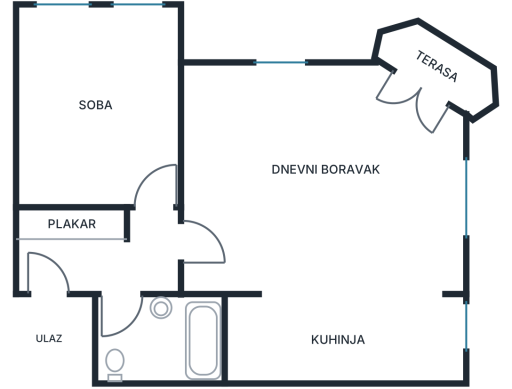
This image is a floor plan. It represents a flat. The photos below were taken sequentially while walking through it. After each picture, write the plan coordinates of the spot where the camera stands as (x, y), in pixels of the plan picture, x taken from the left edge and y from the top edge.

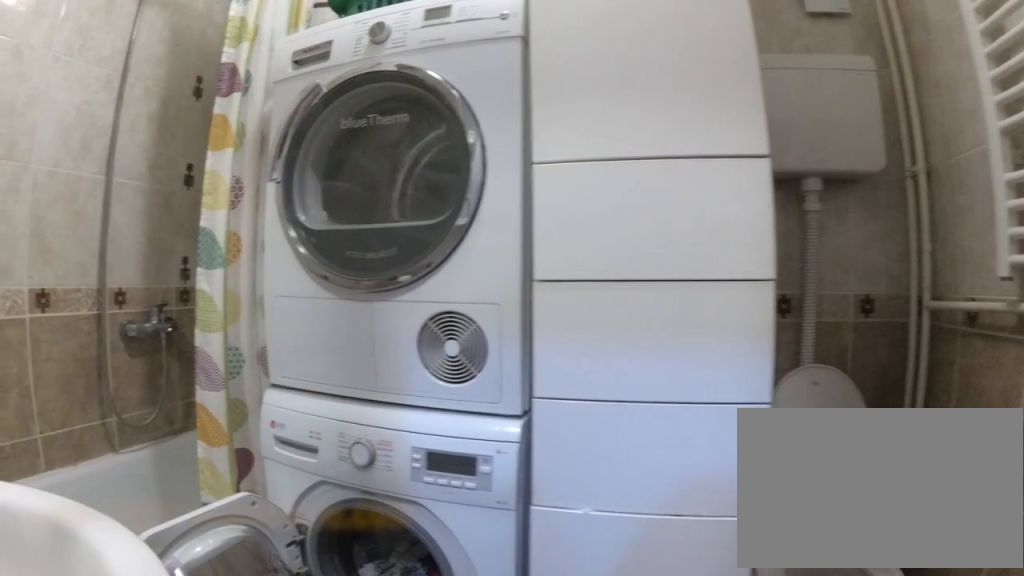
(121, 300)
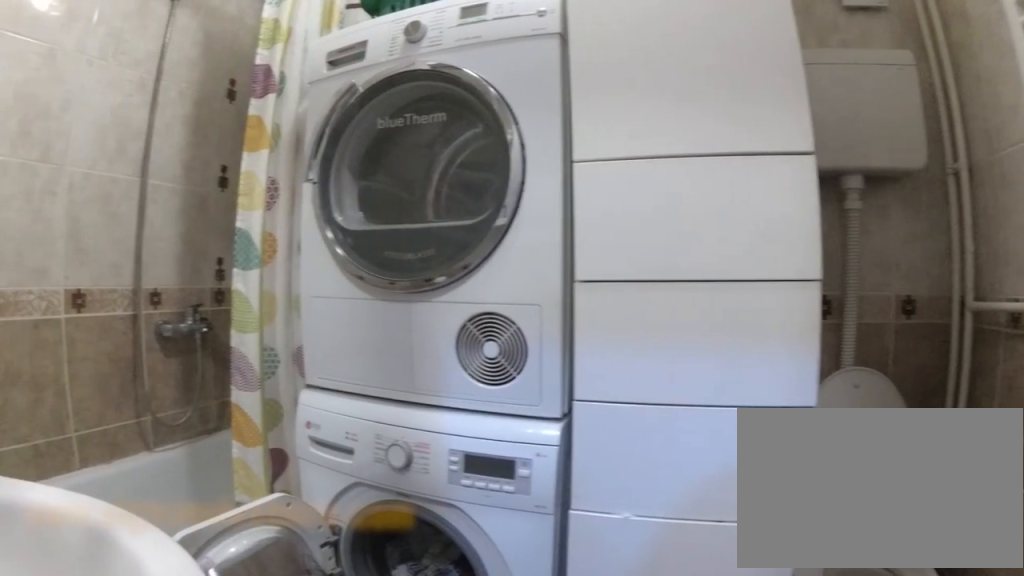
(121, 300)
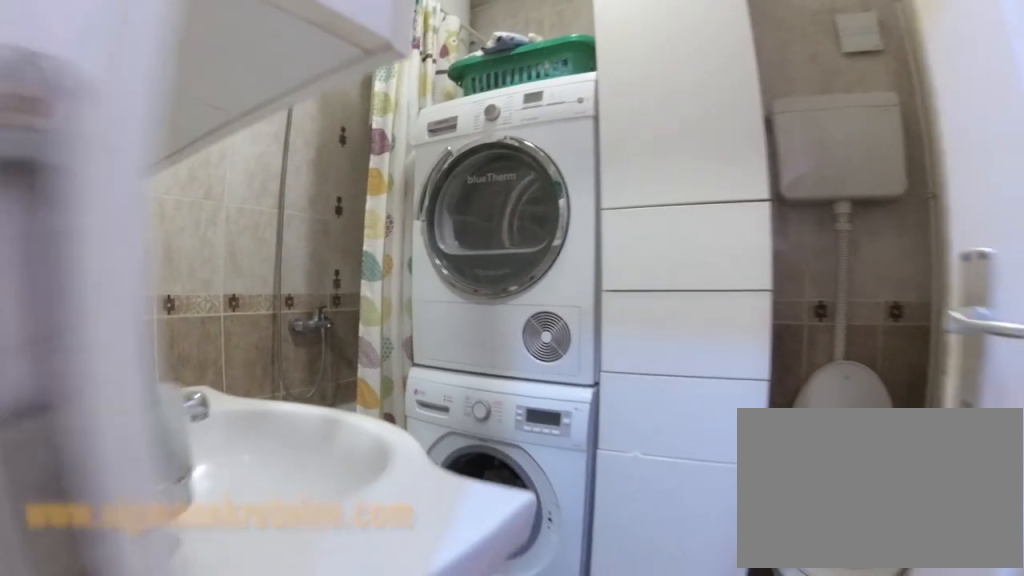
(123, 283)
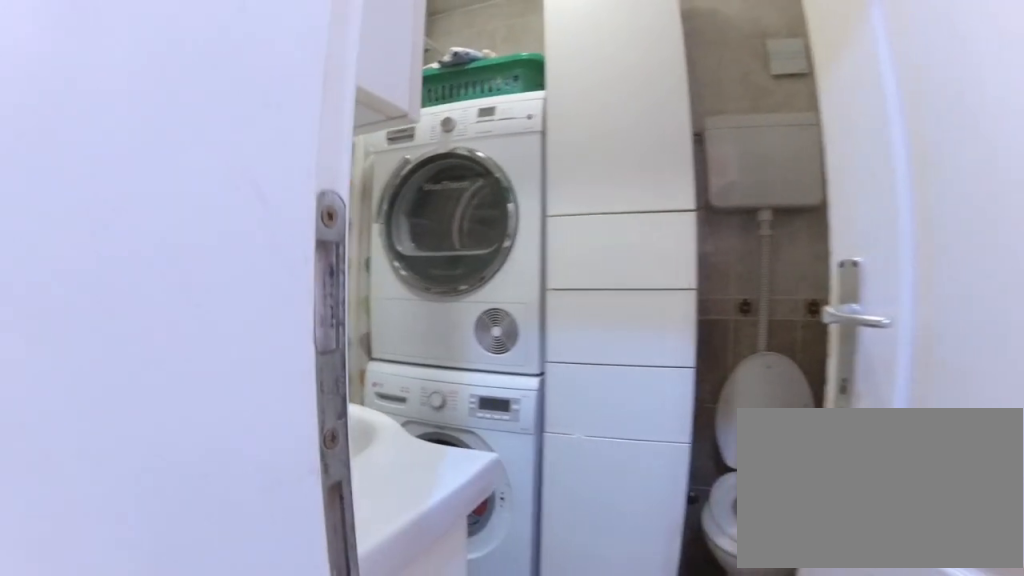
(125, 277)
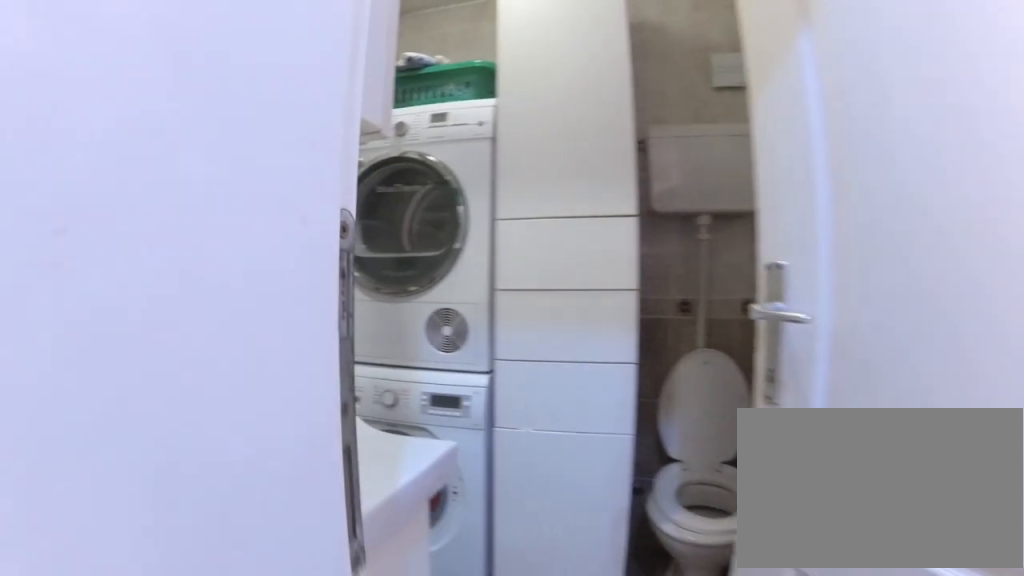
(126, 274)
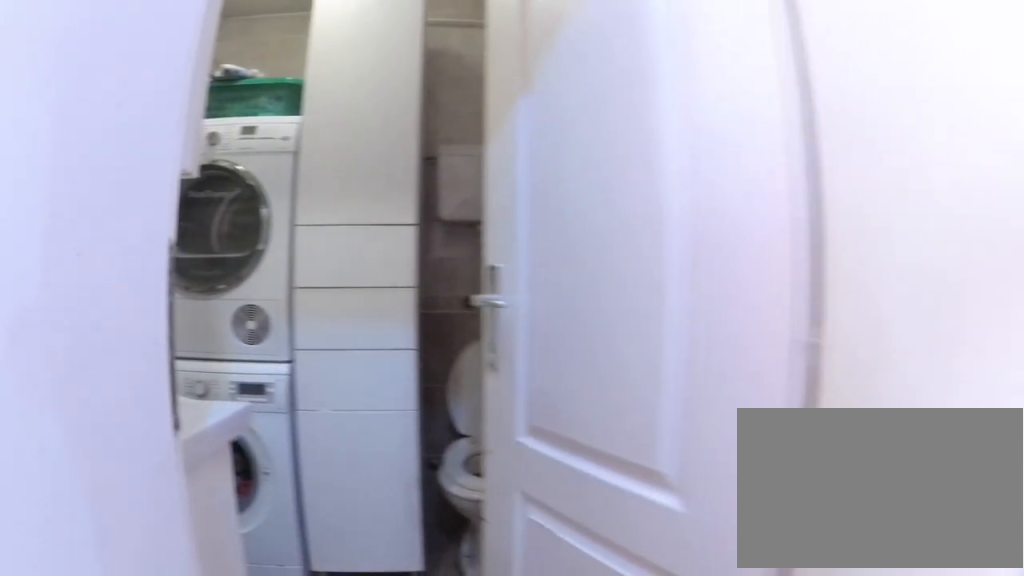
(131, 267)
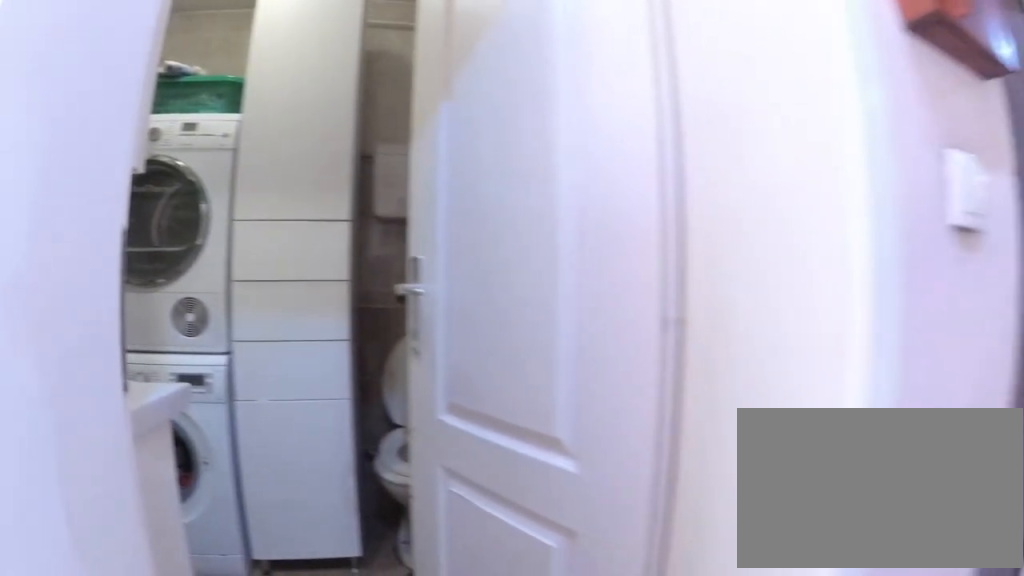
(135, 266)
